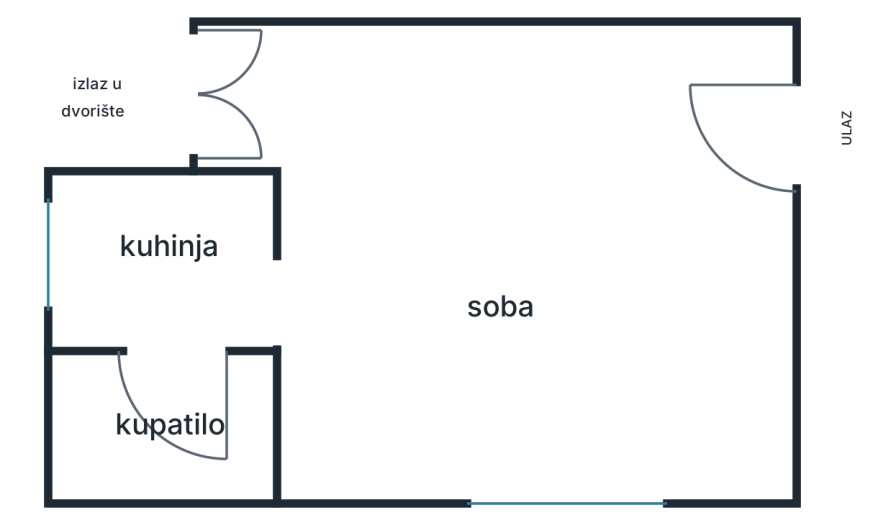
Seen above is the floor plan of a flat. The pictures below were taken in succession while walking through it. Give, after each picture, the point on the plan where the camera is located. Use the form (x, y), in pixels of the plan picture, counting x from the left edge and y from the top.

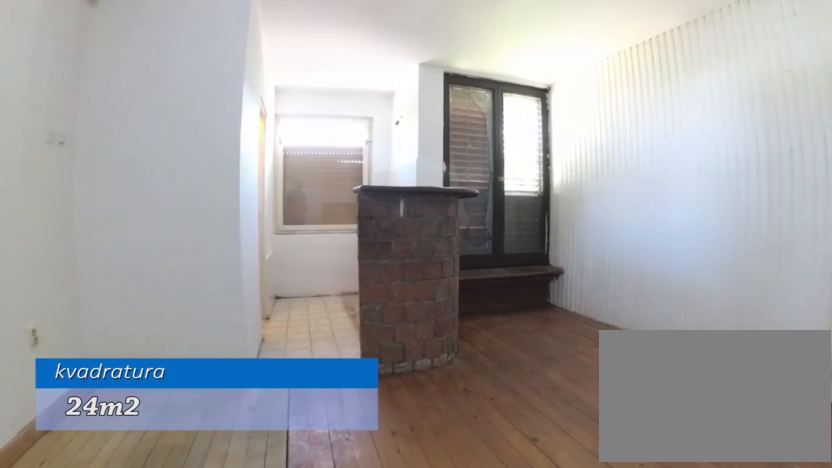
(532, 336)
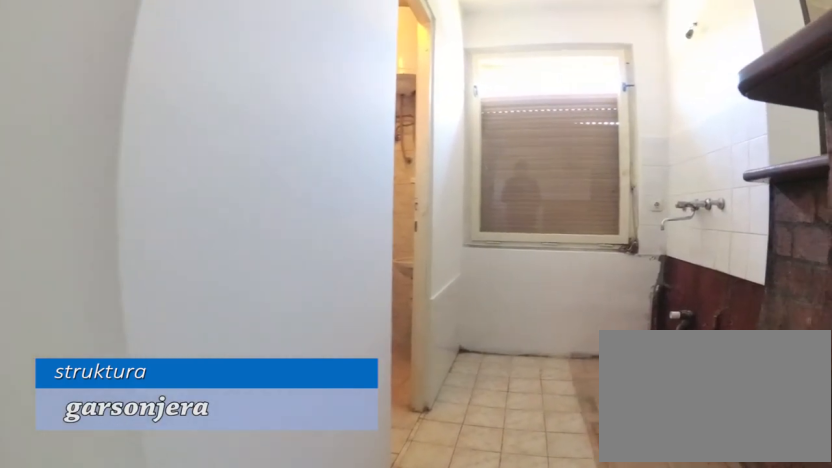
(299, 291)
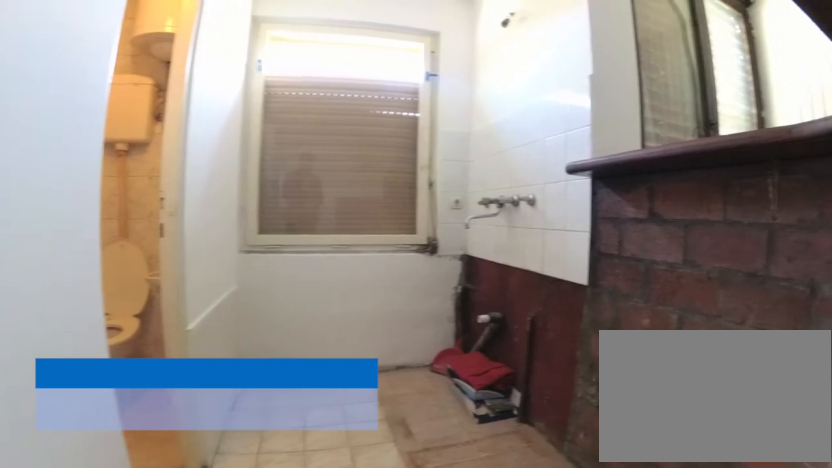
(279, 300)
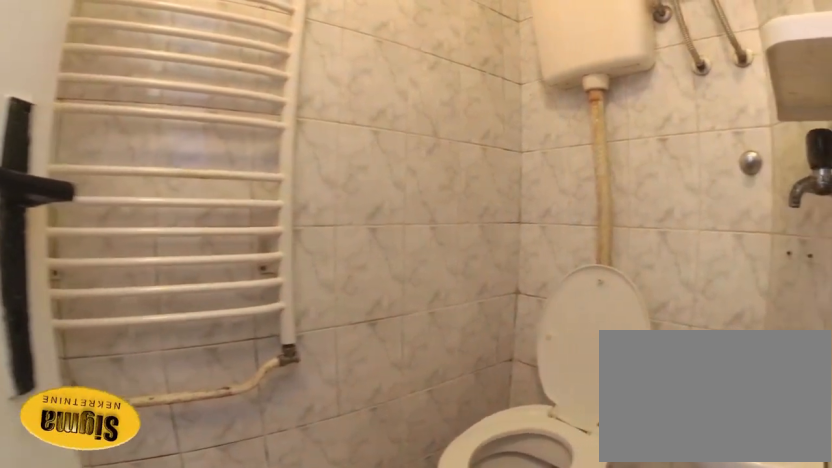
(190, 338)
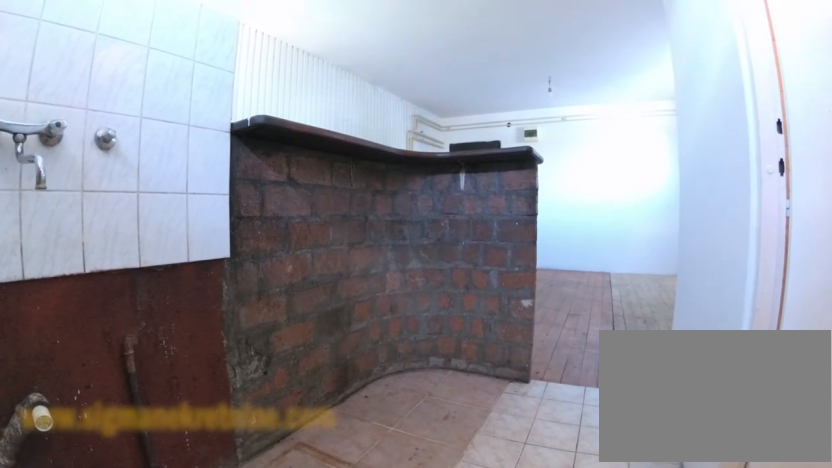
(110, 287)
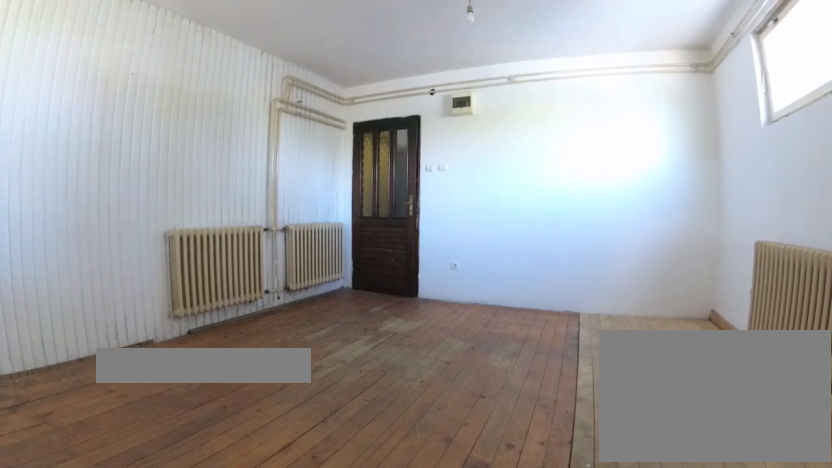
(319, 293)
